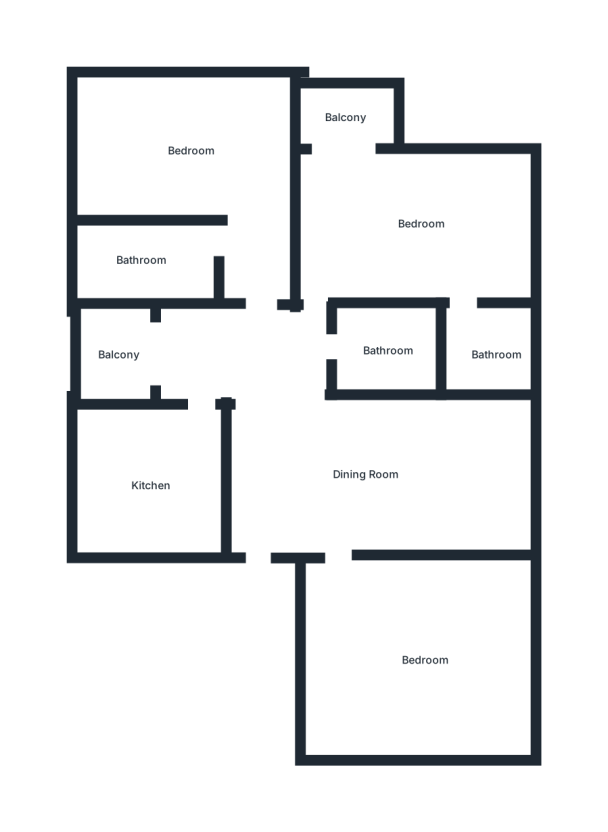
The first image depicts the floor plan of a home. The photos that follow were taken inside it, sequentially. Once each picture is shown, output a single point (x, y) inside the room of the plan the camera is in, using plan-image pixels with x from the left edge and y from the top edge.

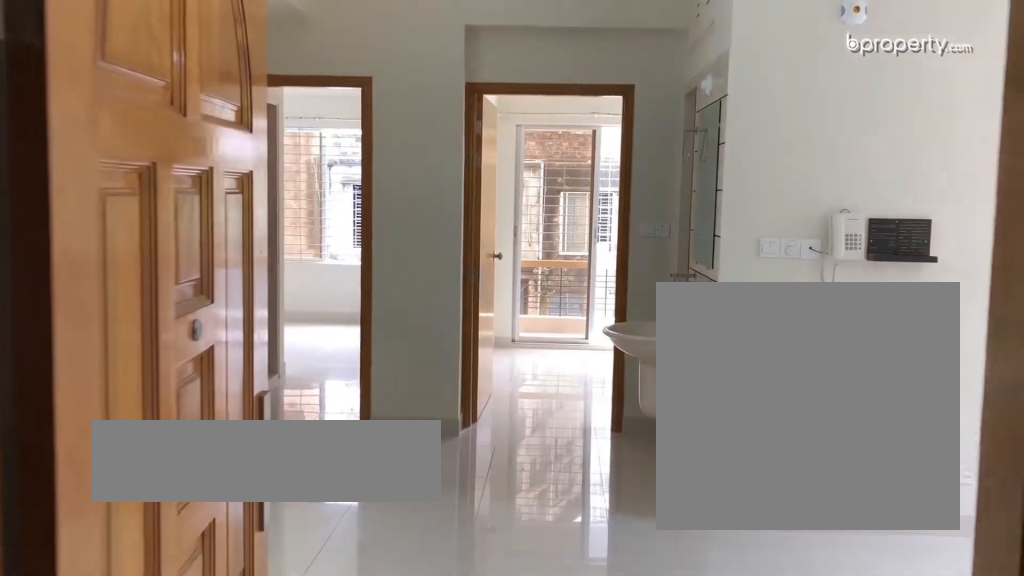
(367, 471)
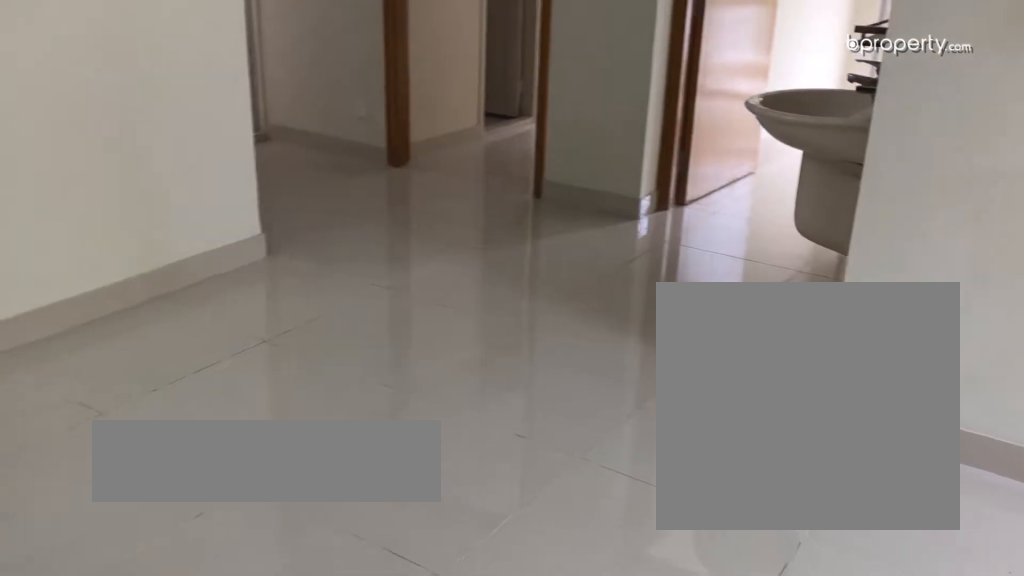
(367, 470)
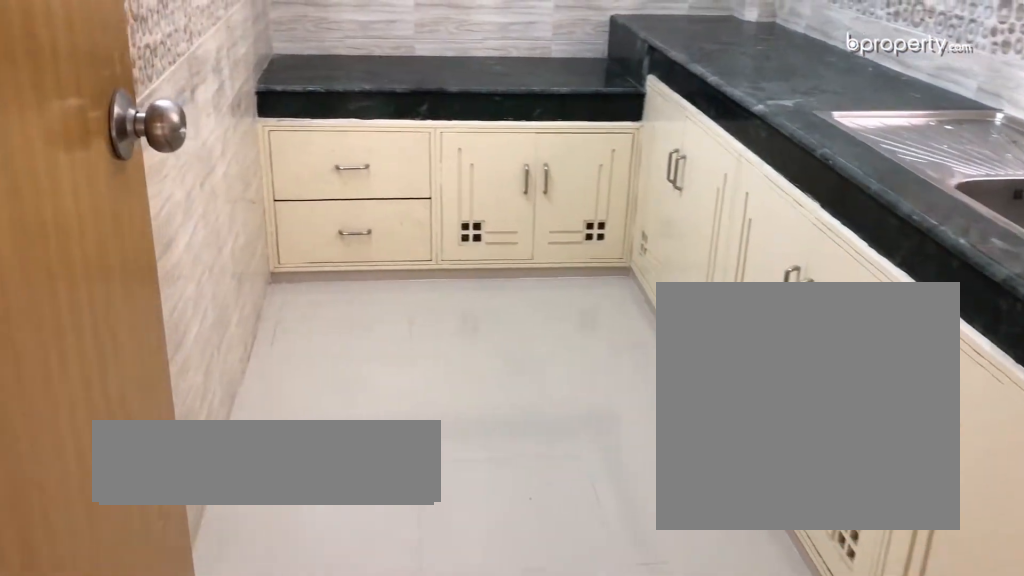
(150, 486)
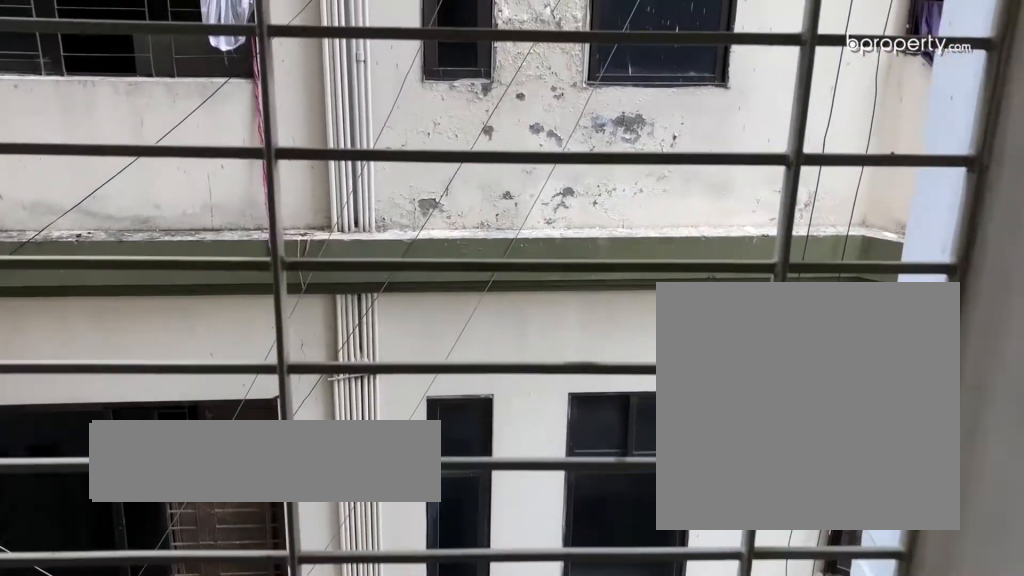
(121, 356)
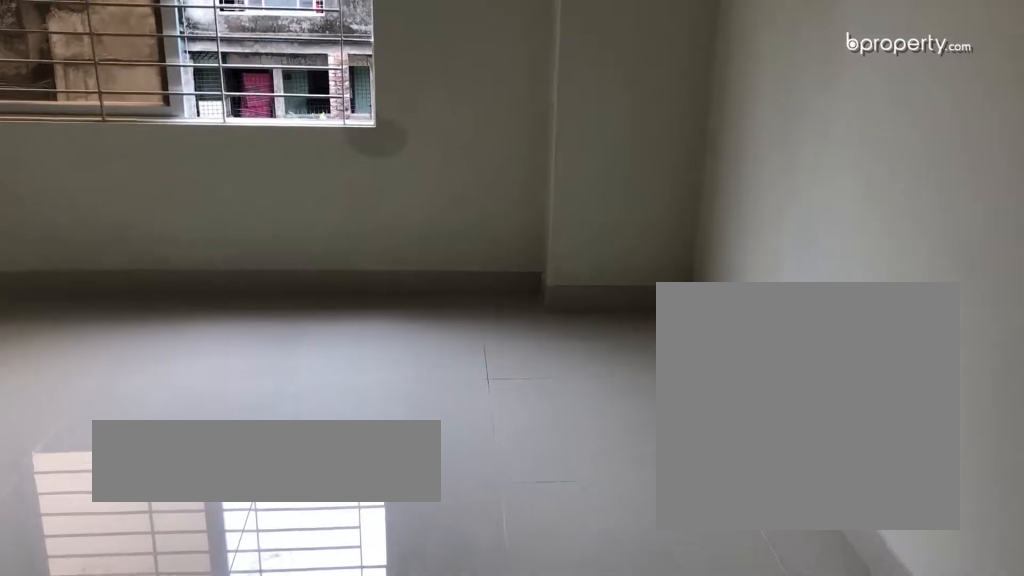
(192, 151)
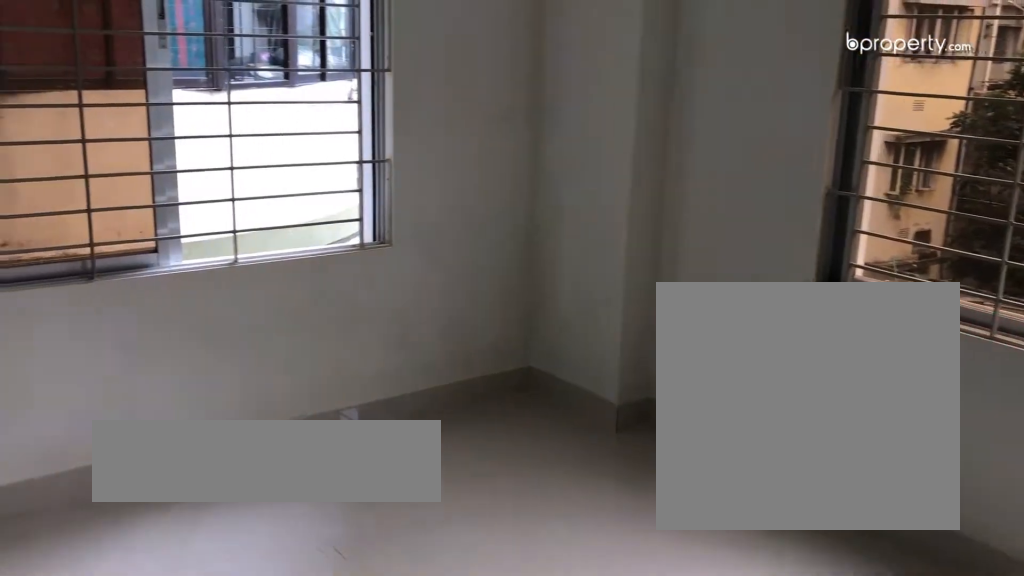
(192, 151)
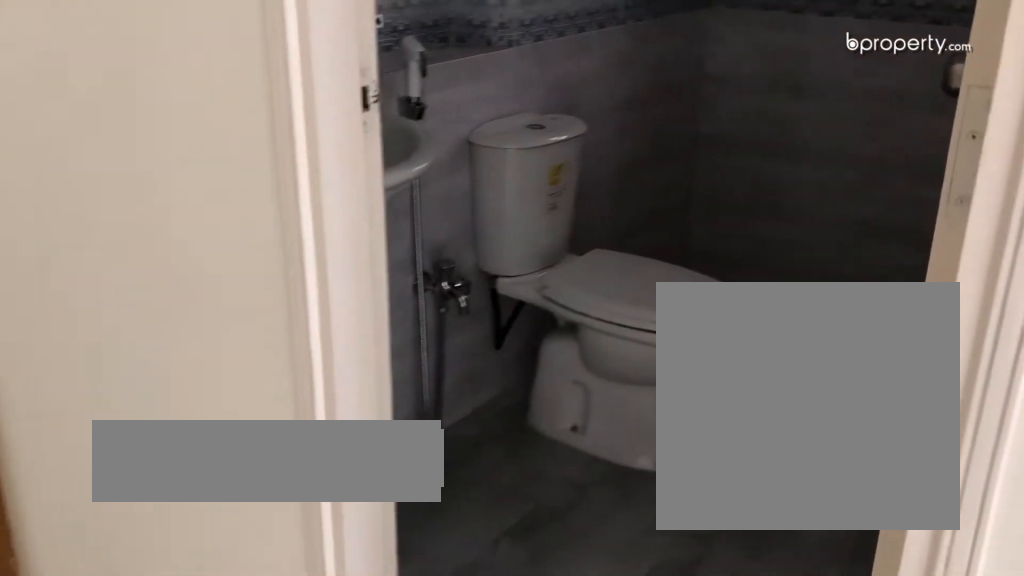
(141, 254)
